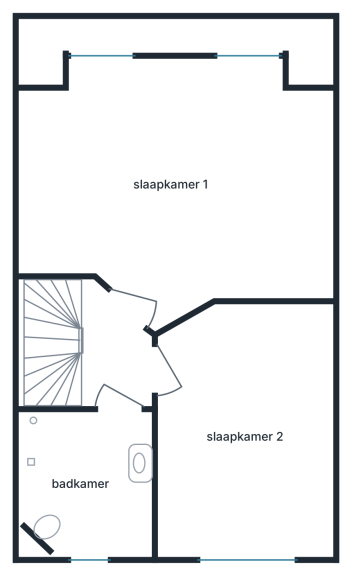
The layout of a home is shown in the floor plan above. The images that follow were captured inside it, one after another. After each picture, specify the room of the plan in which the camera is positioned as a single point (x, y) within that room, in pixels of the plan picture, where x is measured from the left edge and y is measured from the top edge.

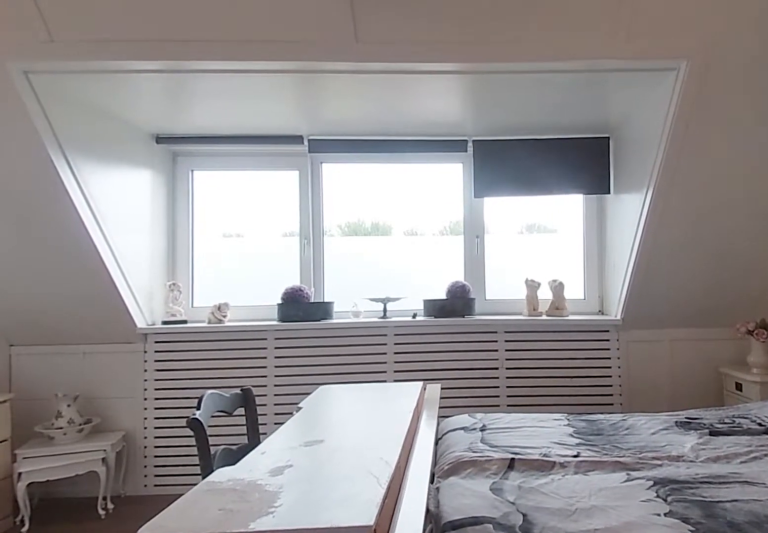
(179, 182)
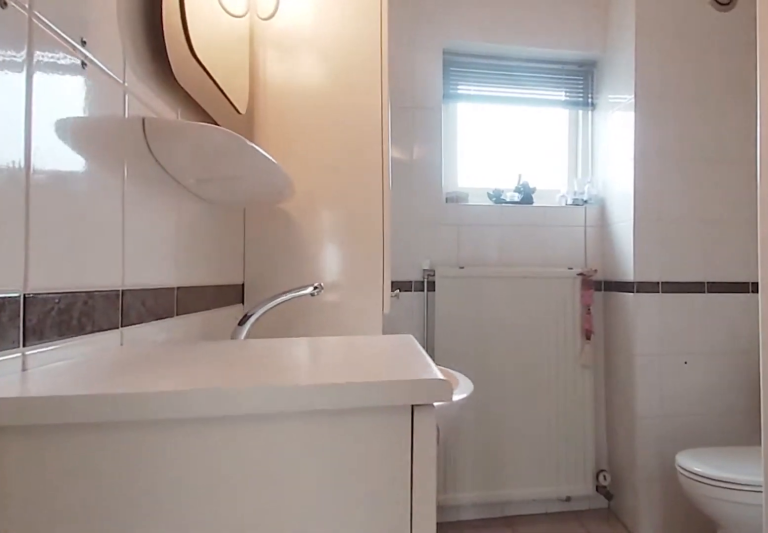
(88, 481)
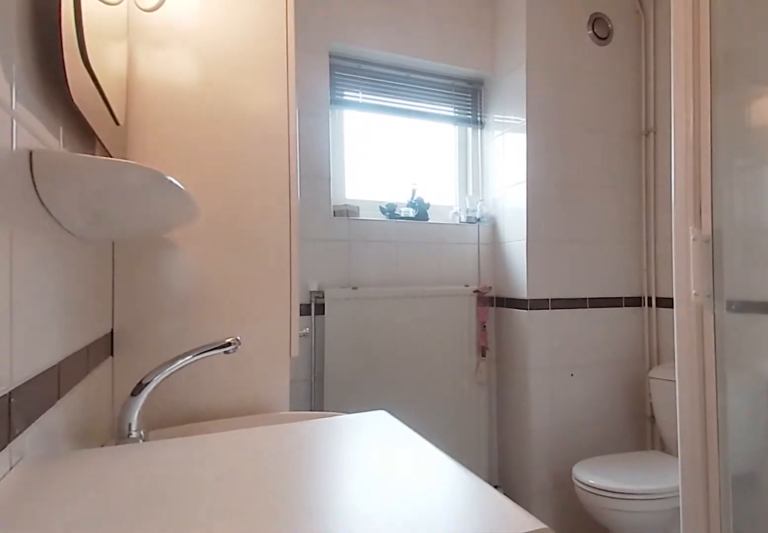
(88, 481)
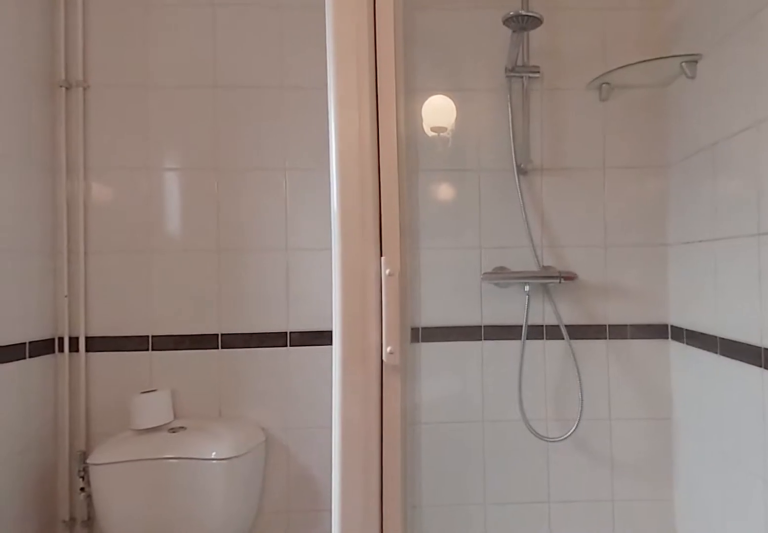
(88, 481)
